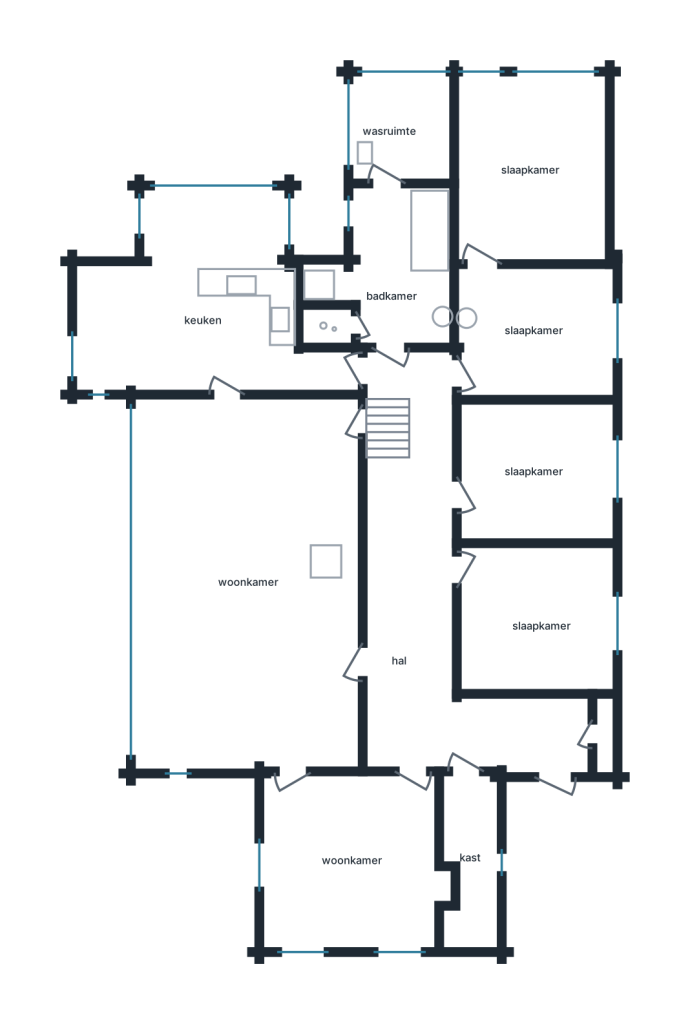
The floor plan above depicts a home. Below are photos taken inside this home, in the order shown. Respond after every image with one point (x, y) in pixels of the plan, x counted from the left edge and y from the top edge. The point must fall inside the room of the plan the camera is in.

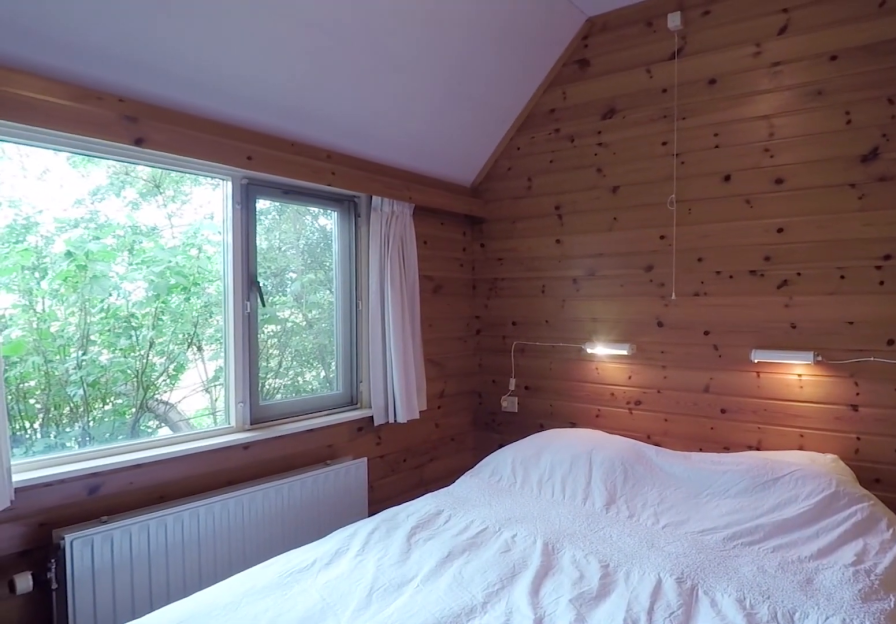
(534, 618)
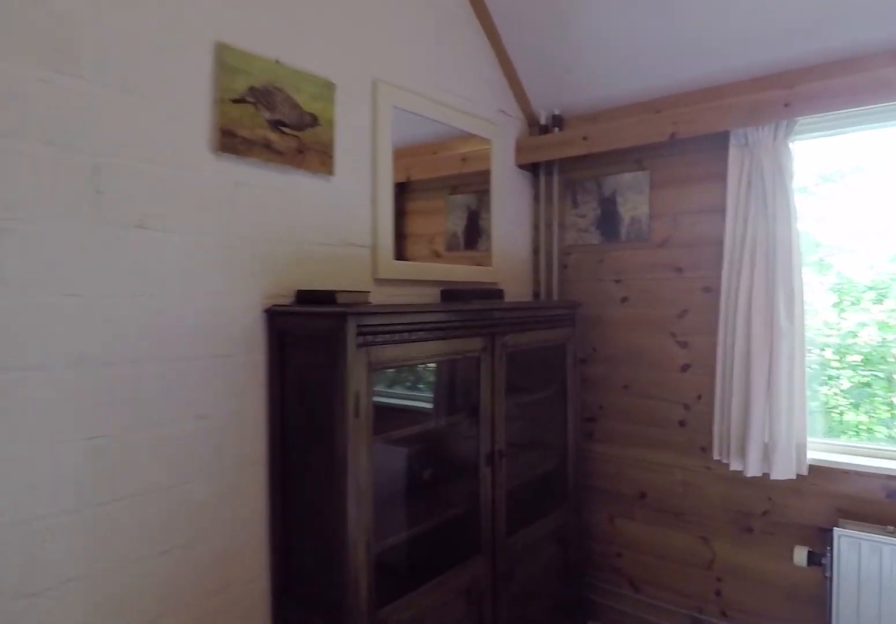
(534, 618)
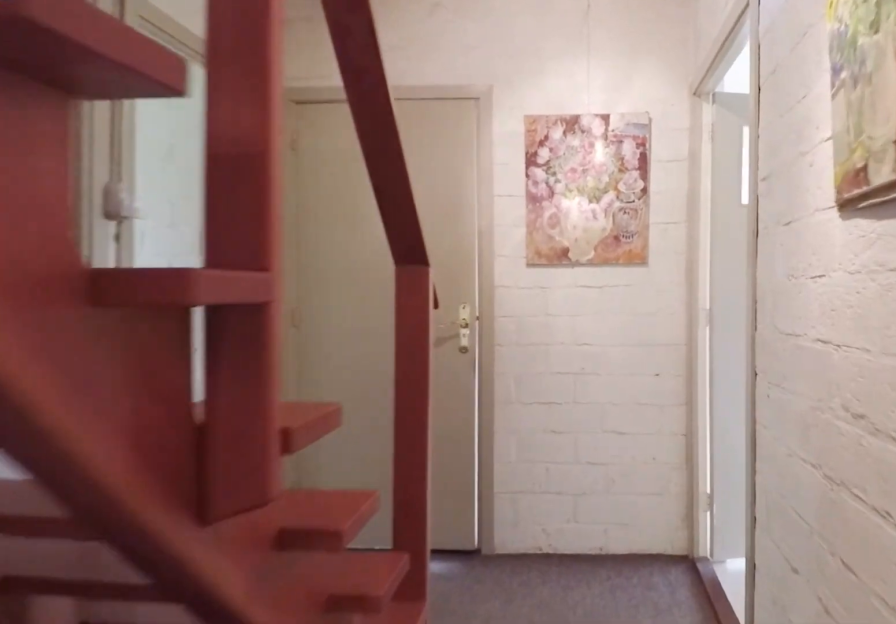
(436, 605)
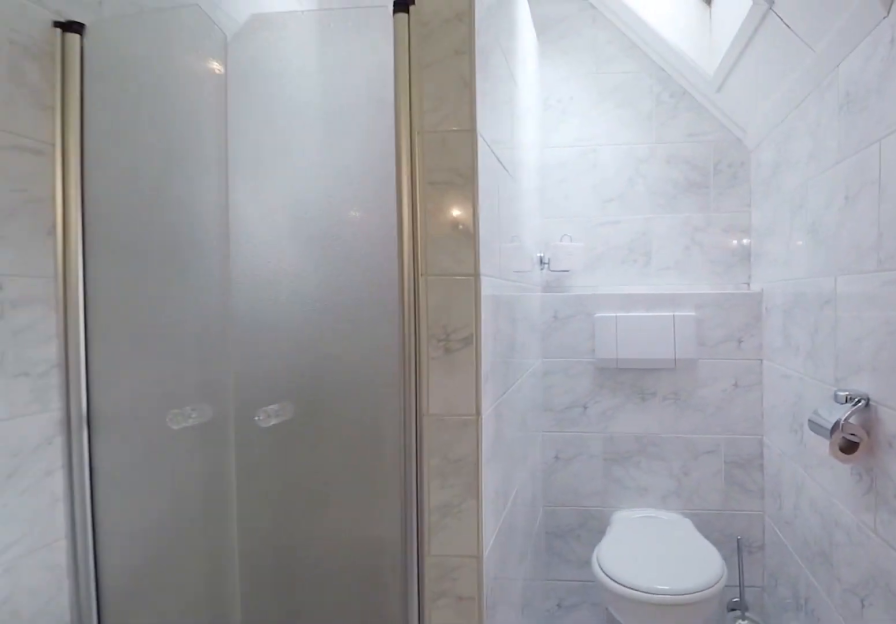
(394, 266)
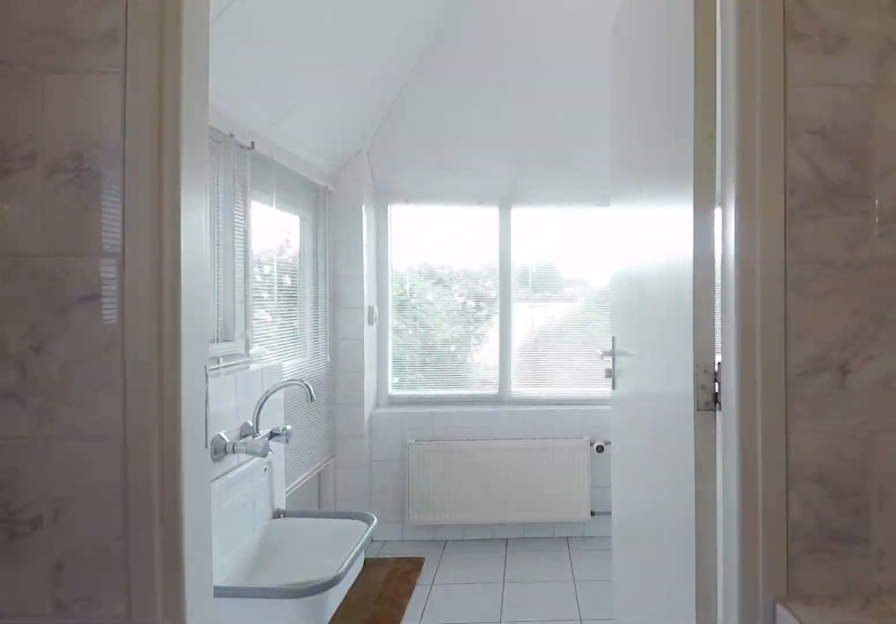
(394, 266)
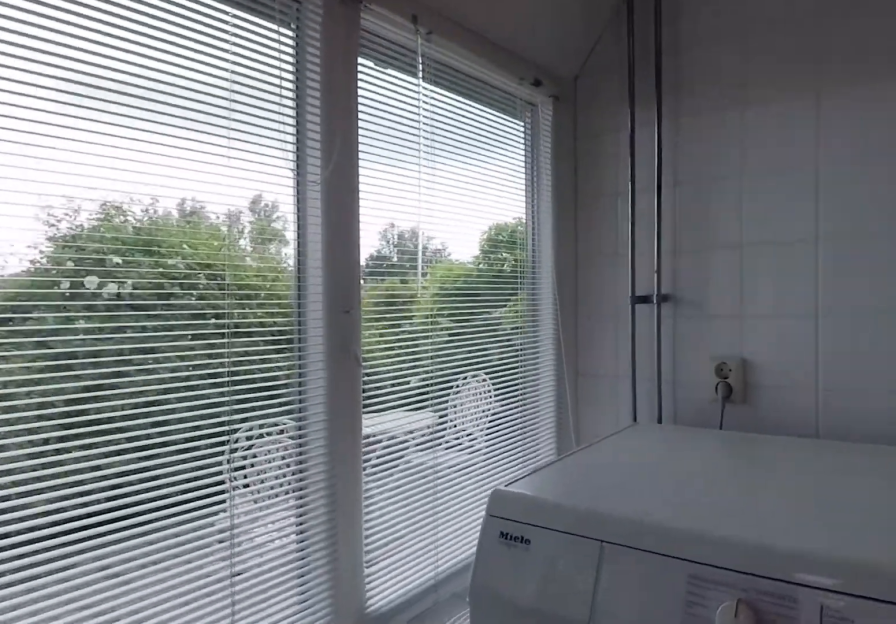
(403, 129)
